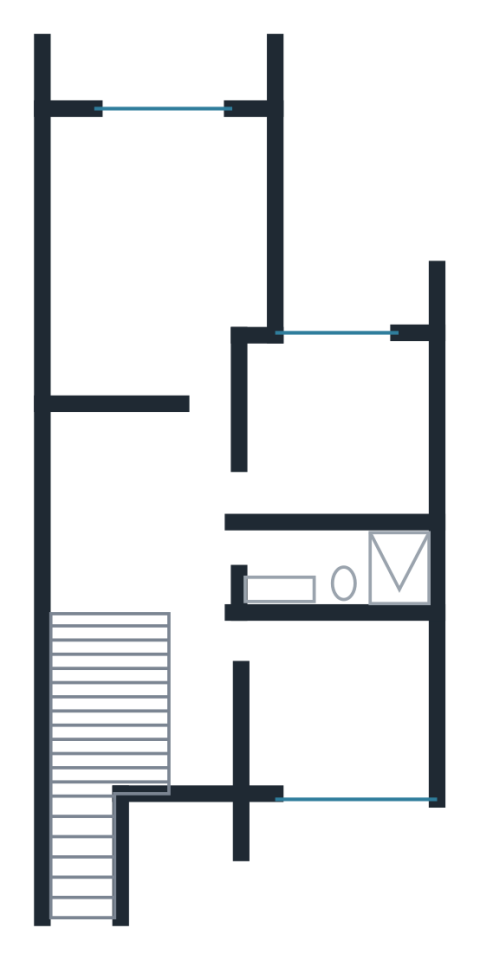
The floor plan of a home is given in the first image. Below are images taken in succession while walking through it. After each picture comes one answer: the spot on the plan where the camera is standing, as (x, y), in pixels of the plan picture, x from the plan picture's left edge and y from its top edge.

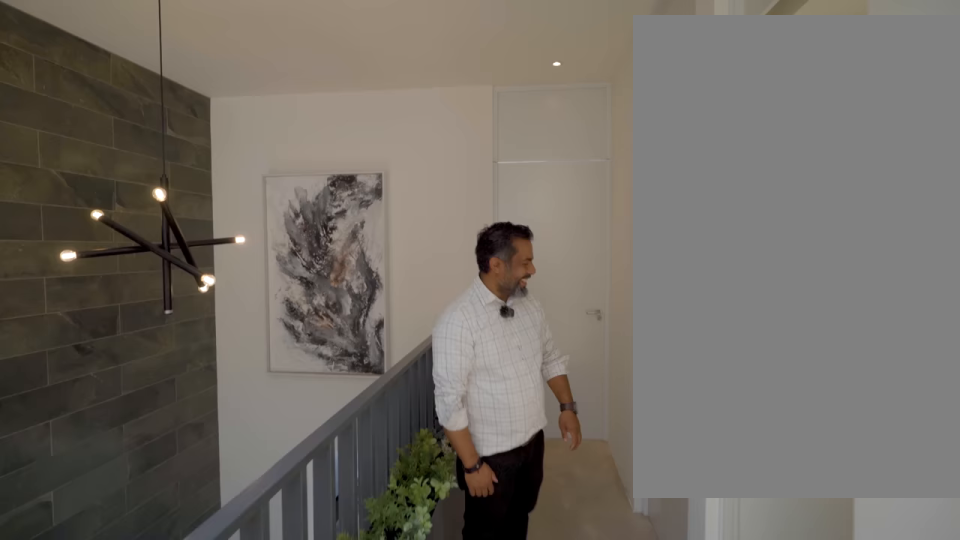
(207, 538)
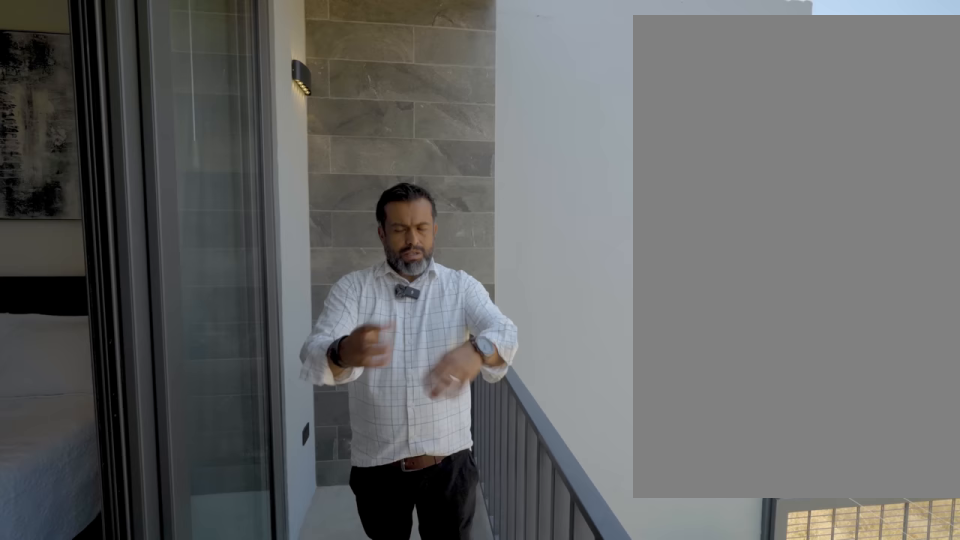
(180, 82)
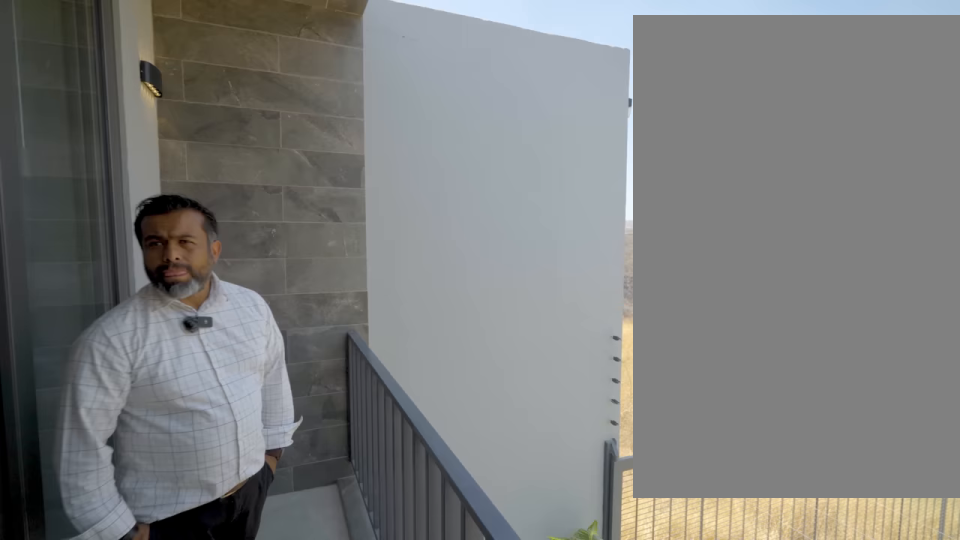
(181, 81)
